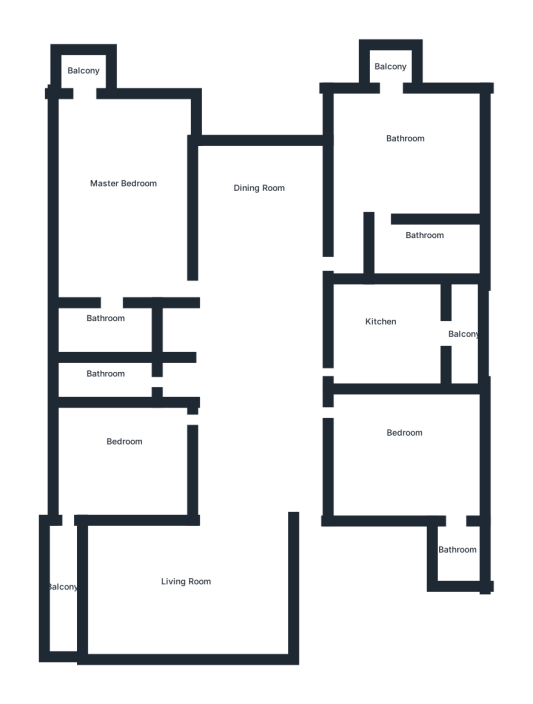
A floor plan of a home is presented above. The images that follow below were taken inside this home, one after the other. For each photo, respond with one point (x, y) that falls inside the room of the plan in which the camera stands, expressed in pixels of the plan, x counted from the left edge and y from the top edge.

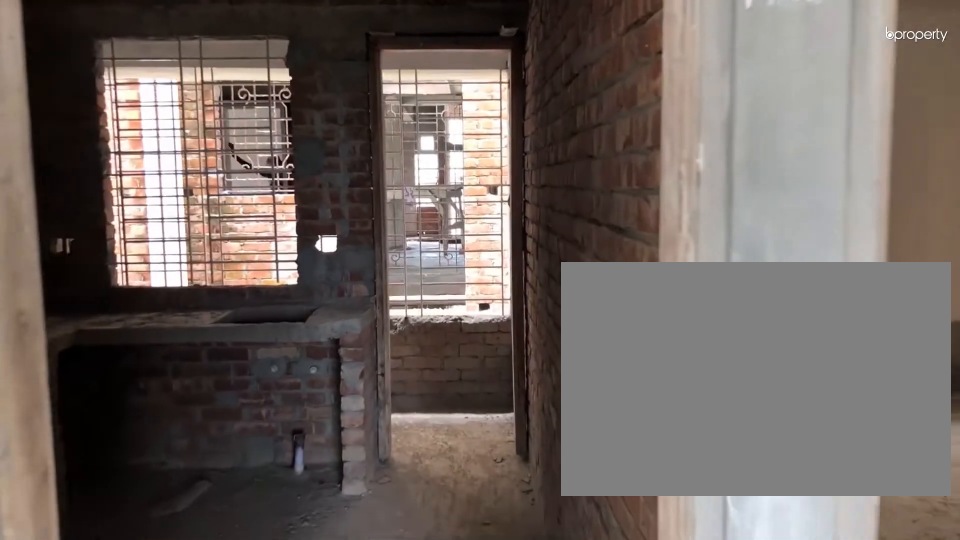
(314, 374)
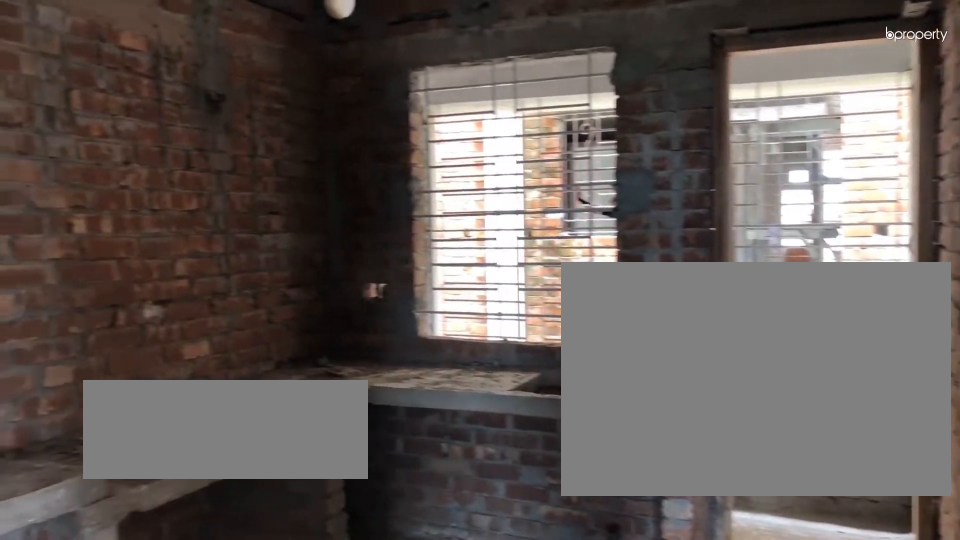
(387, 338)
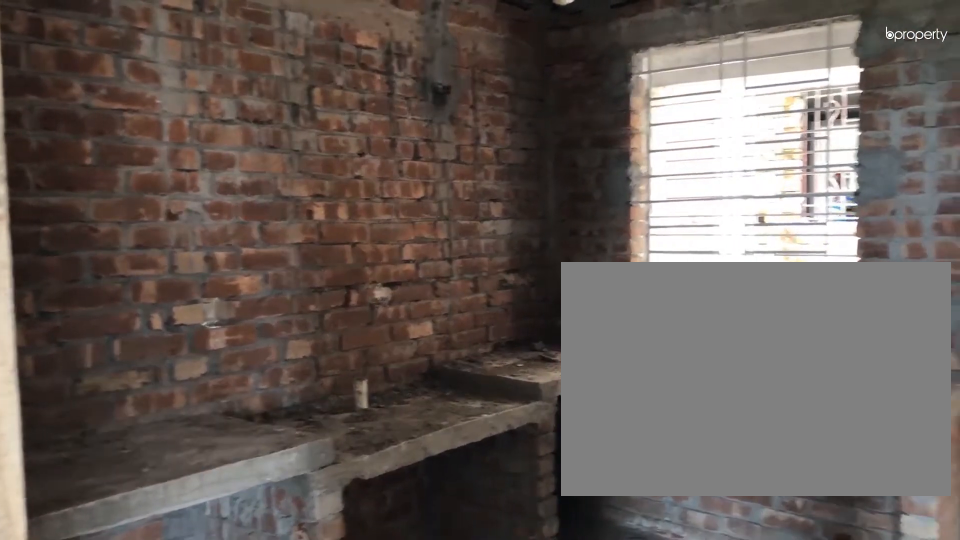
(387, 338)
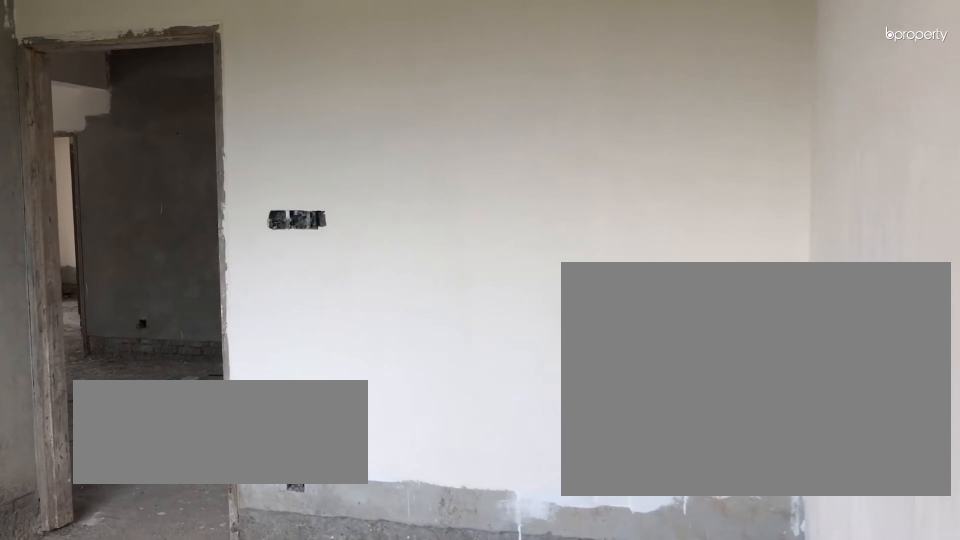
(130, 455)
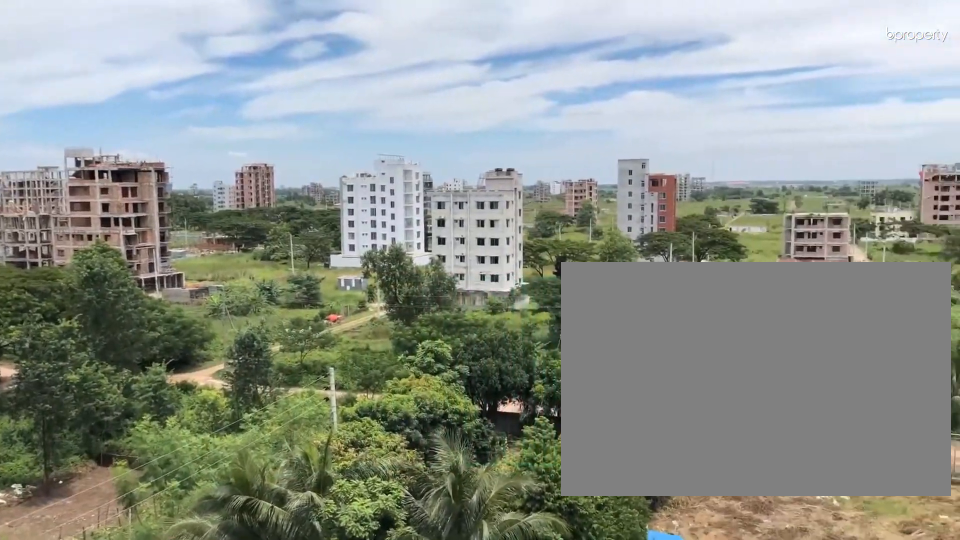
(58, 583)
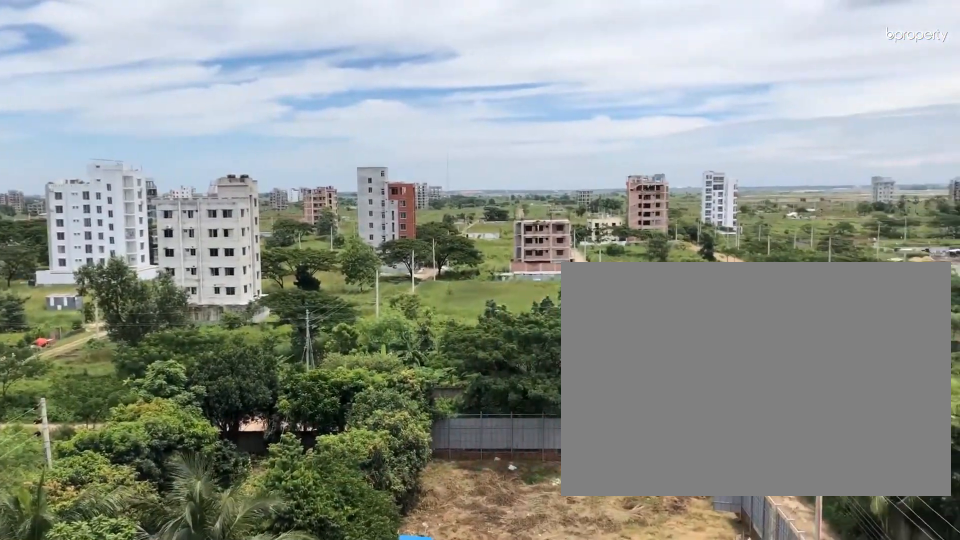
(58, 583)
